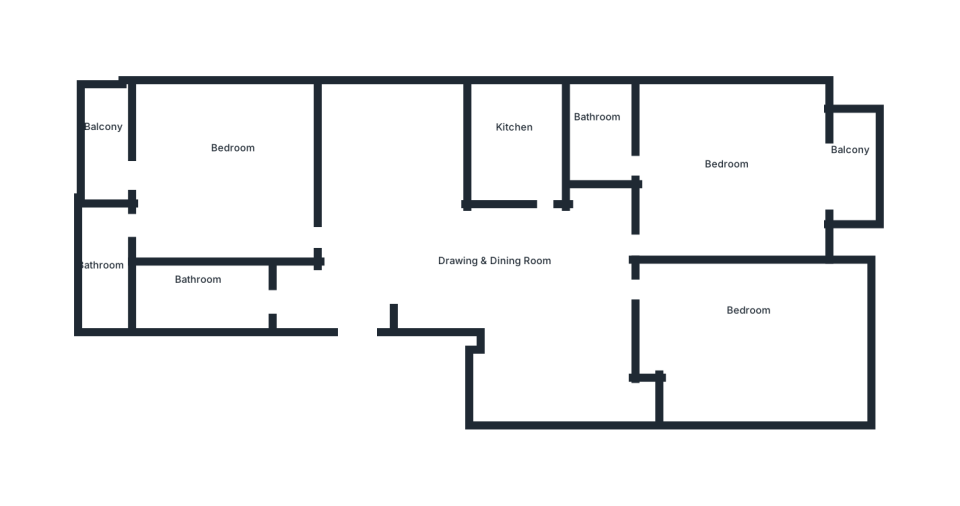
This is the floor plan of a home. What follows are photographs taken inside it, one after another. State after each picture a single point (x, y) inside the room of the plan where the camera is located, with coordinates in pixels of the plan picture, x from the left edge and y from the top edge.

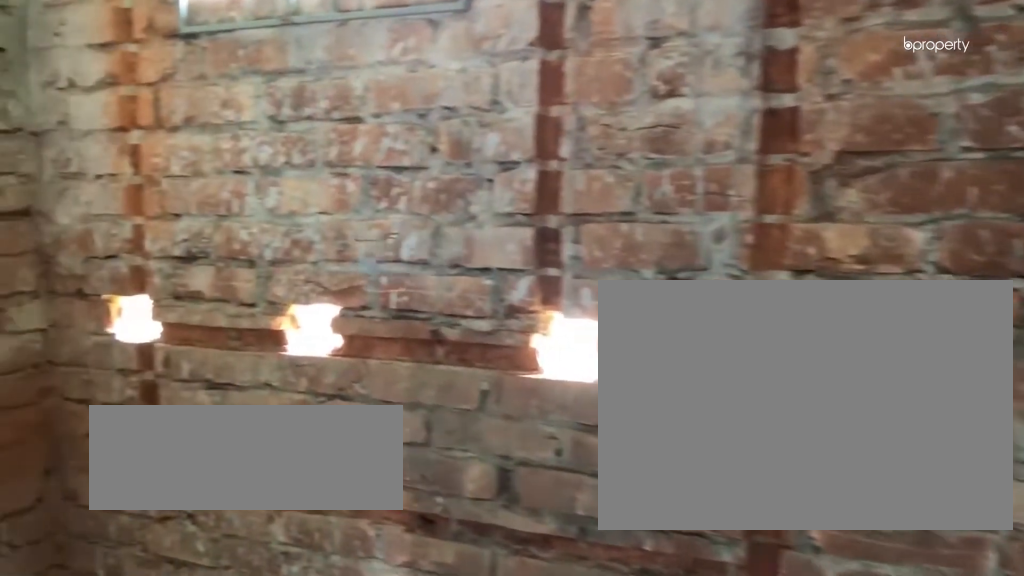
(105, 261)
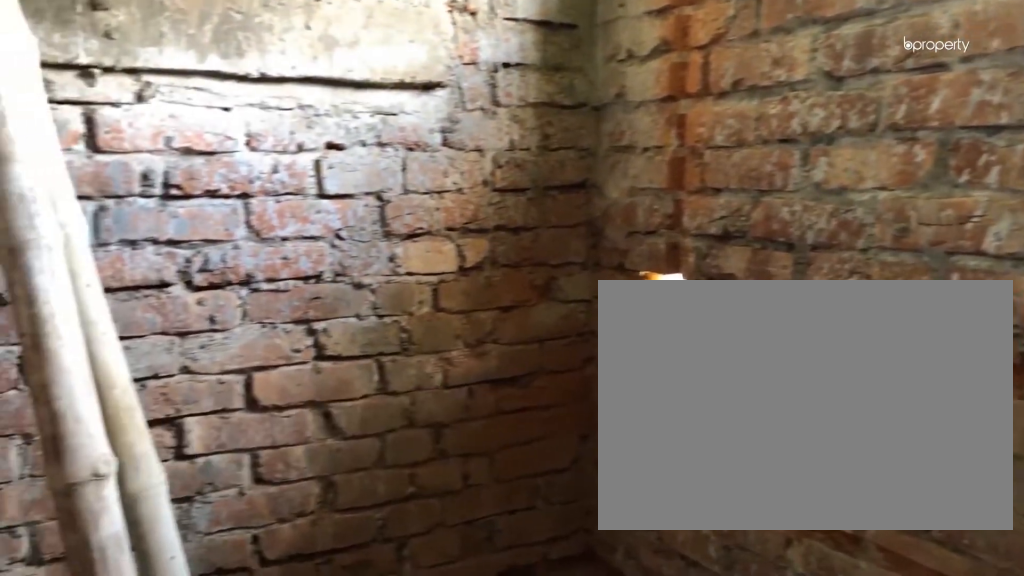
(105, 261)
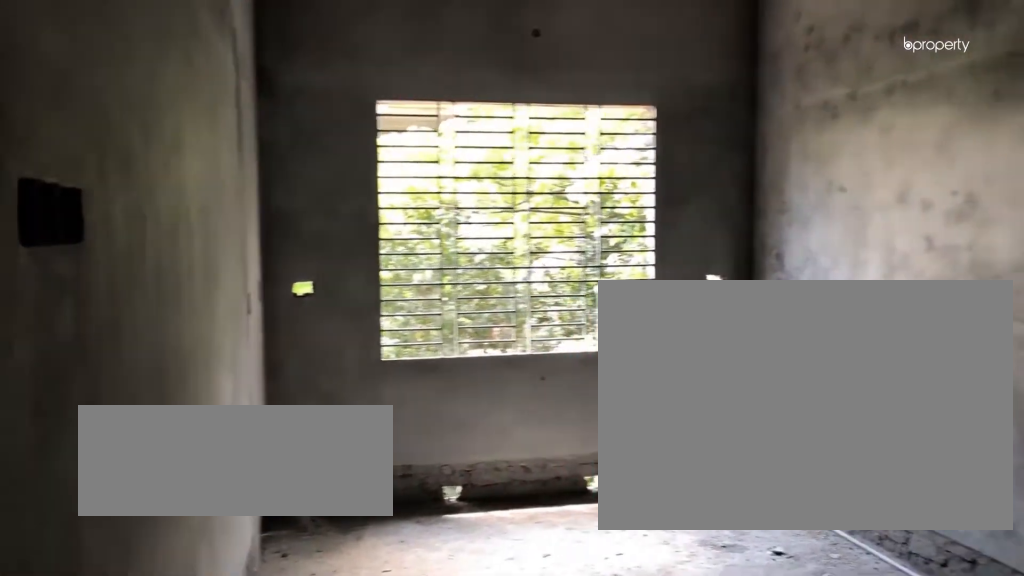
(740, 312)
